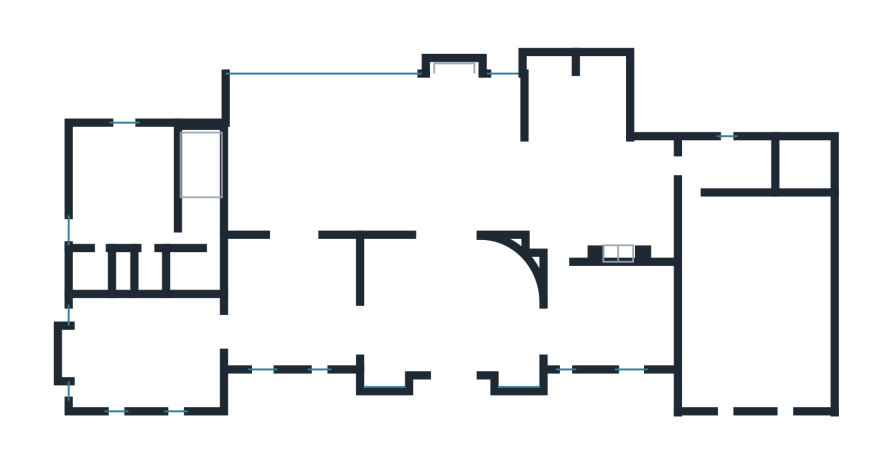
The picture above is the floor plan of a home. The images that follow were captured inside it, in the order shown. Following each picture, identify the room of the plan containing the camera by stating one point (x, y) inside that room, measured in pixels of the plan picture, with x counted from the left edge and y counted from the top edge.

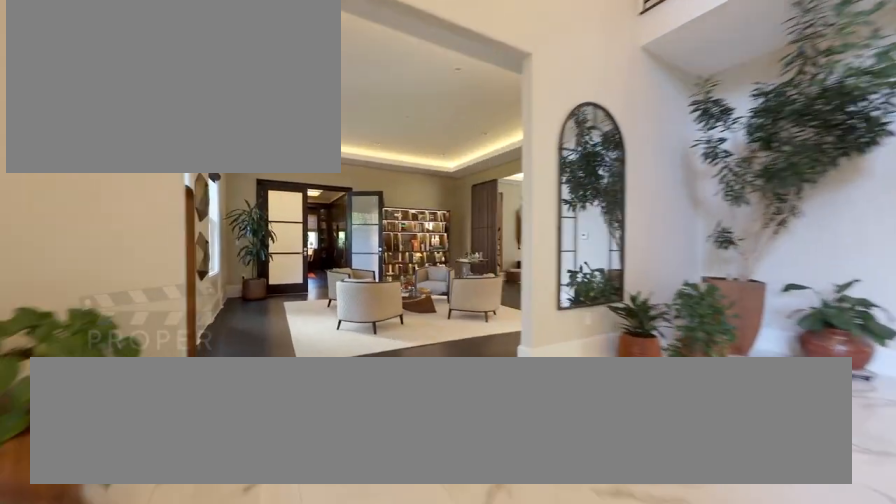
(452, 311)
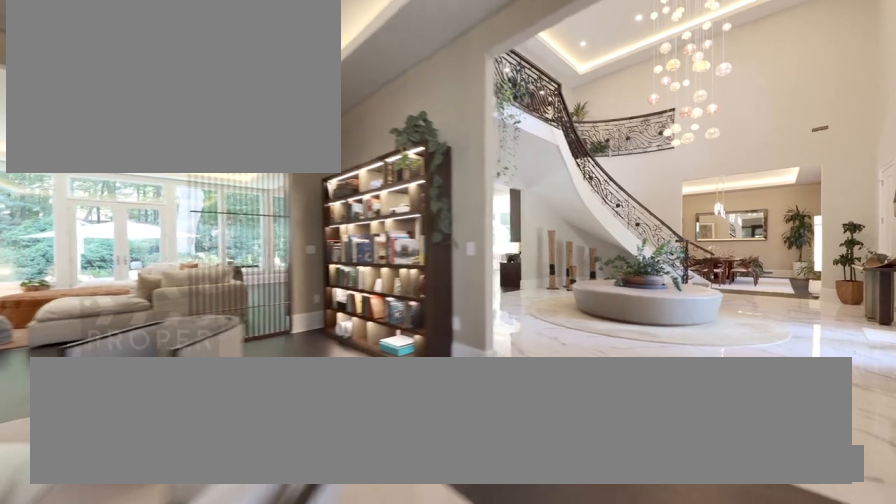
(295, 302)
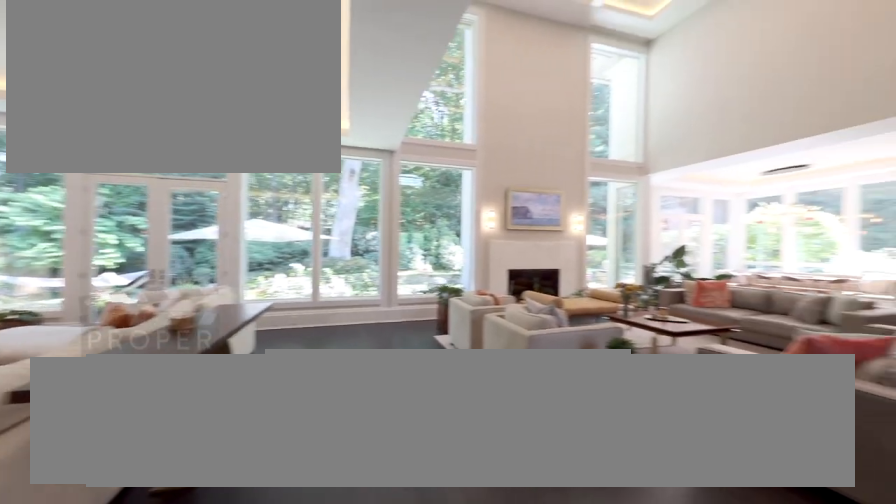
(374, 152)
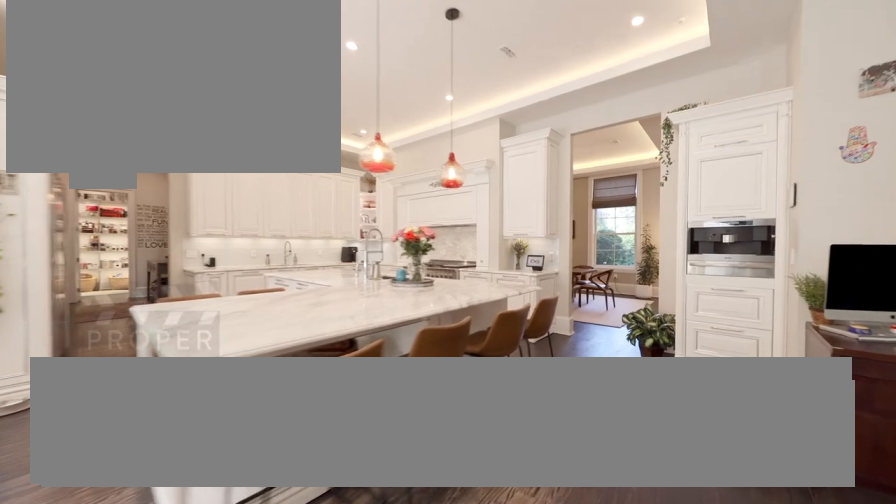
(601, 202)
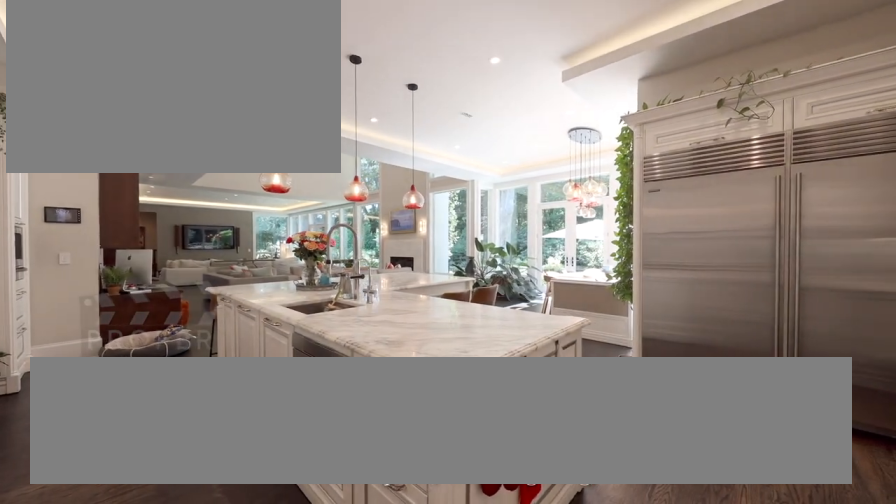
(601, 202)
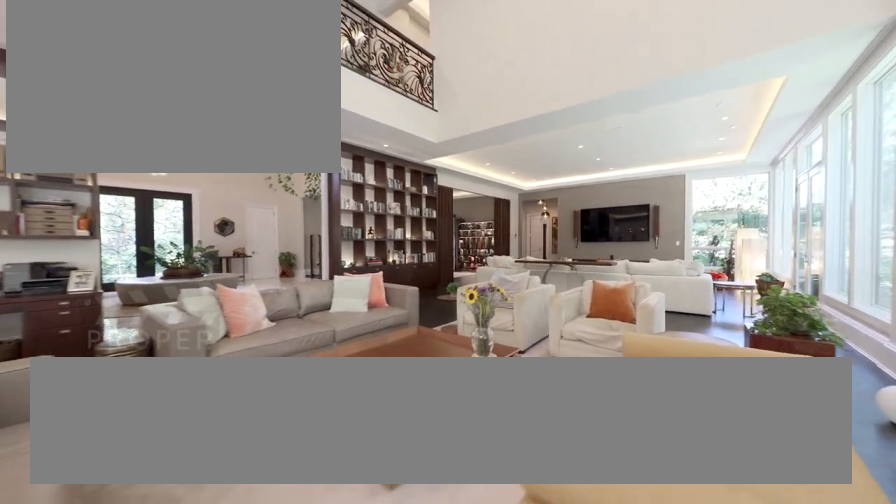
(376, 154)
